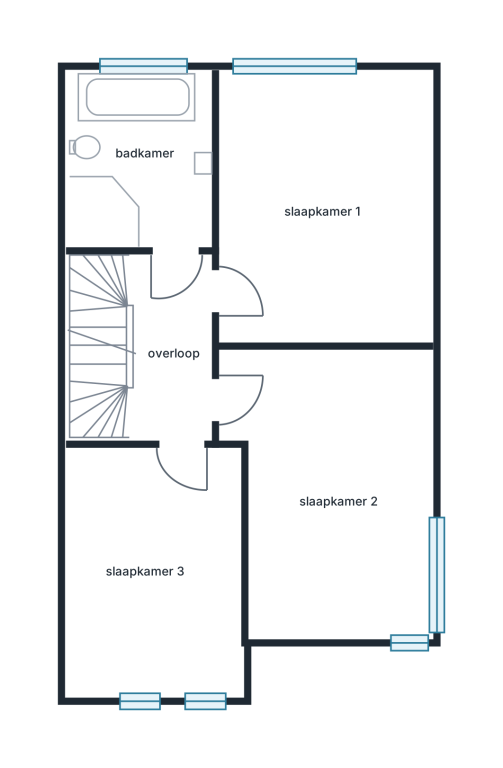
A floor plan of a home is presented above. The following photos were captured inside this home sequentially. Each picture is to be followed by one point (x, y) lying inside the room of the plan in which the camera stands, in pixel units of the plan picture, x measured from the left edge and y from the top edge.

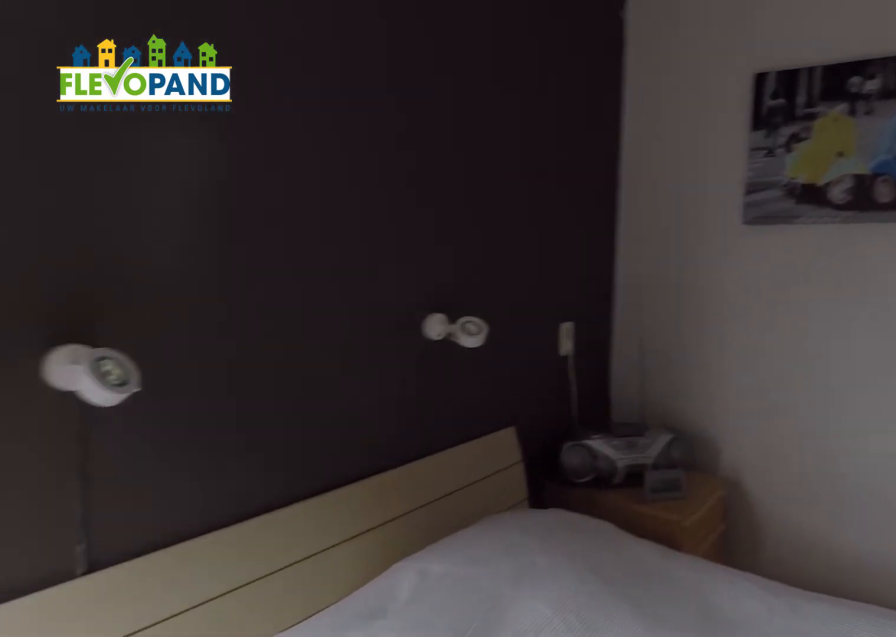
(338, 491)
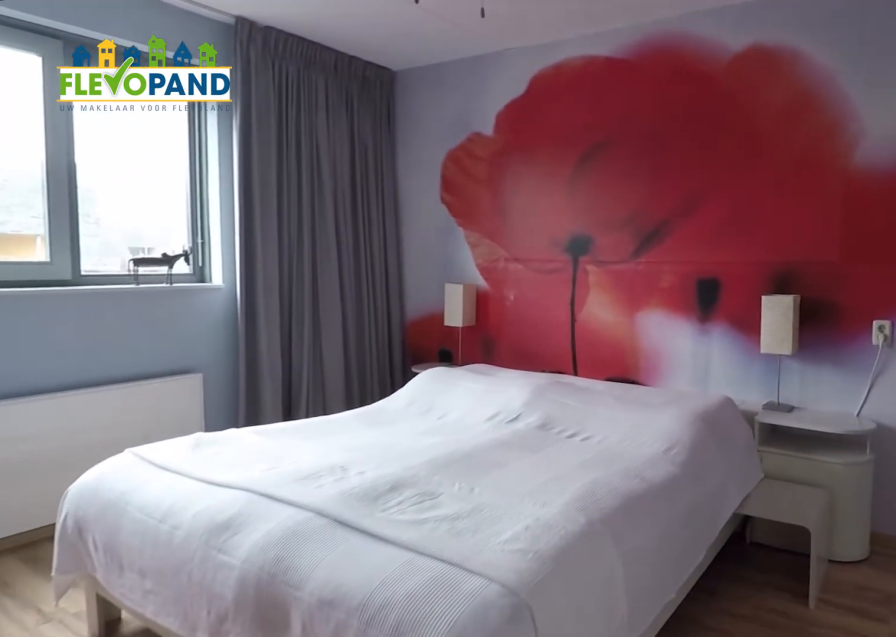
(329, 206)
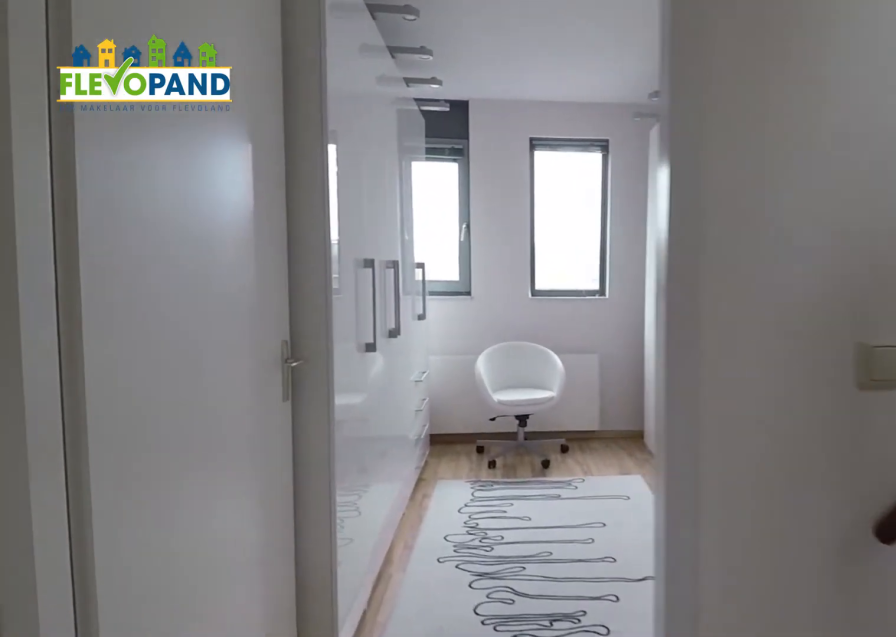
(175, 355)
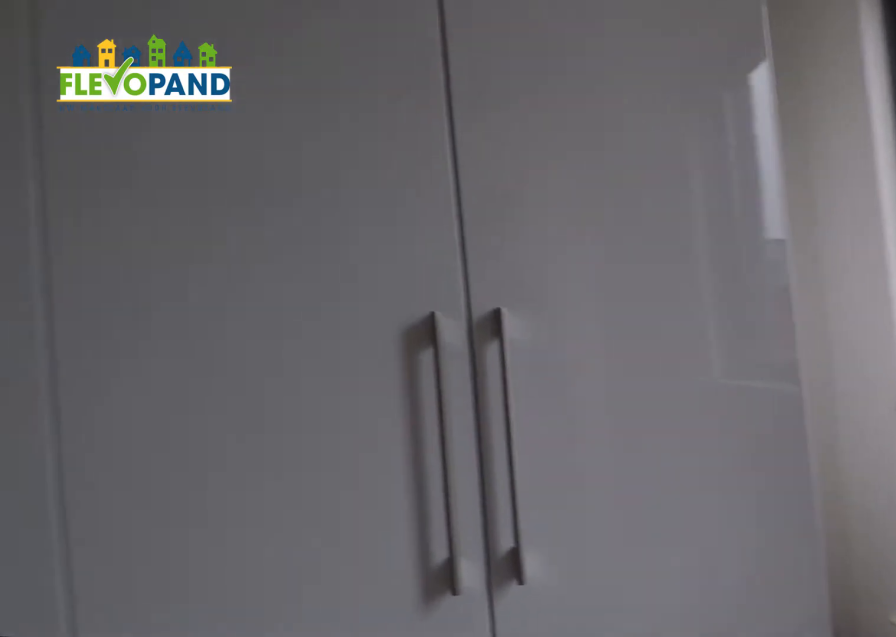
(155, 600)
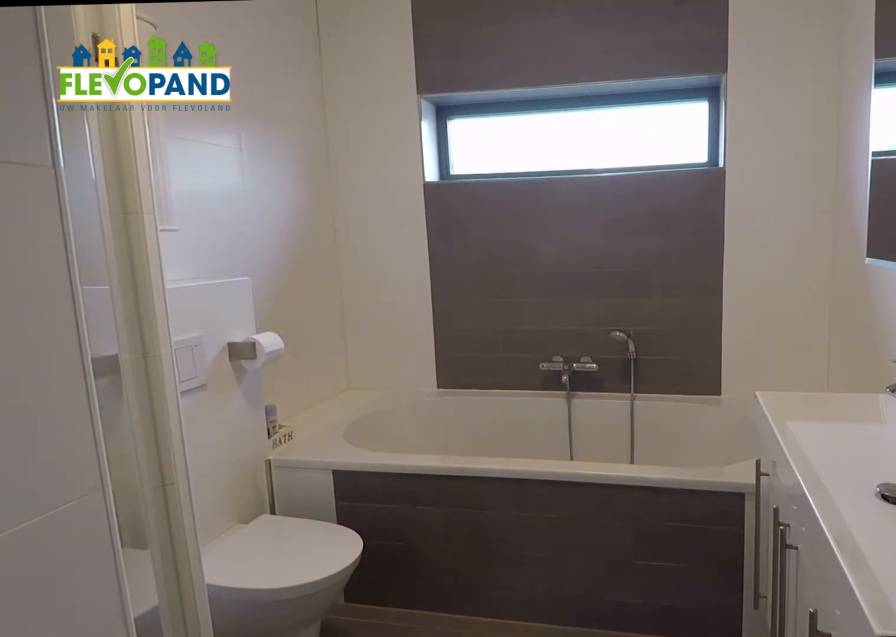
(136, 95)
